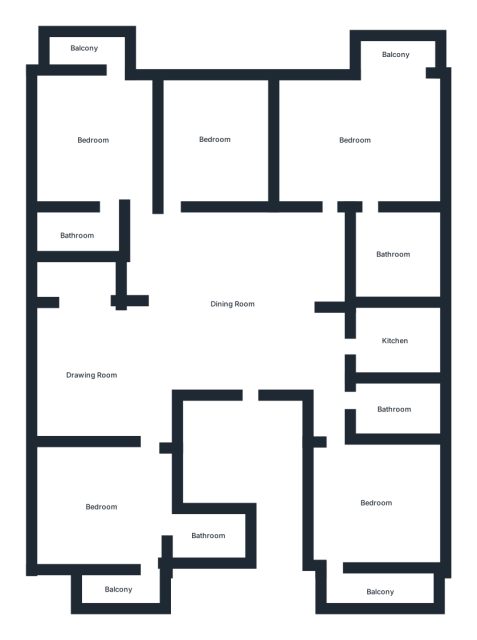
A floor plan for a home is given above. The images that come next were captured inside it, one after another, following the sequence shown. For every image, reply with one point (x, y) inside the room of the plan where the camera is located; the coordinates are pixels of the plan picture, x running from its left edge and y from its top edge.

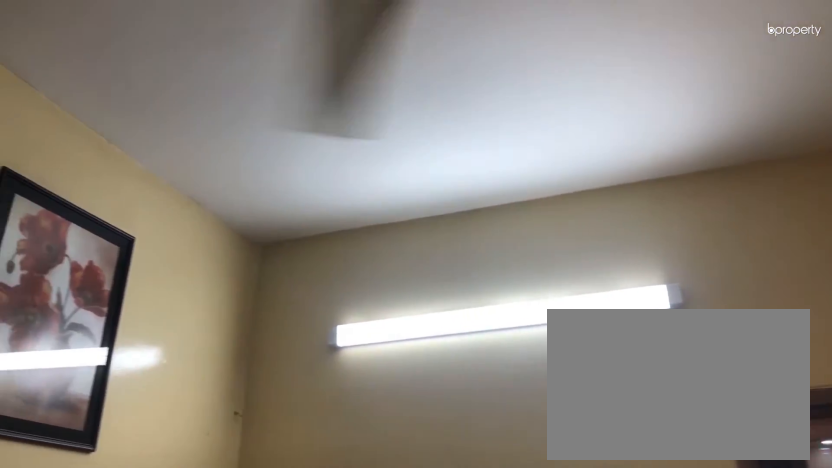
(213, 137)
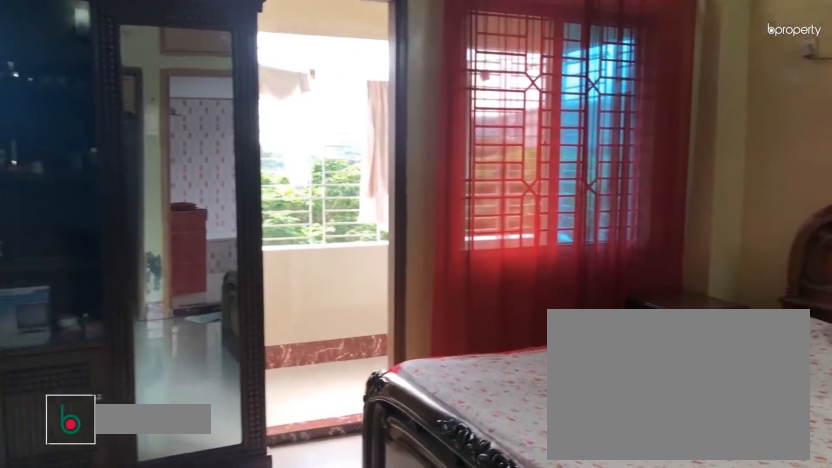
(356, 153)
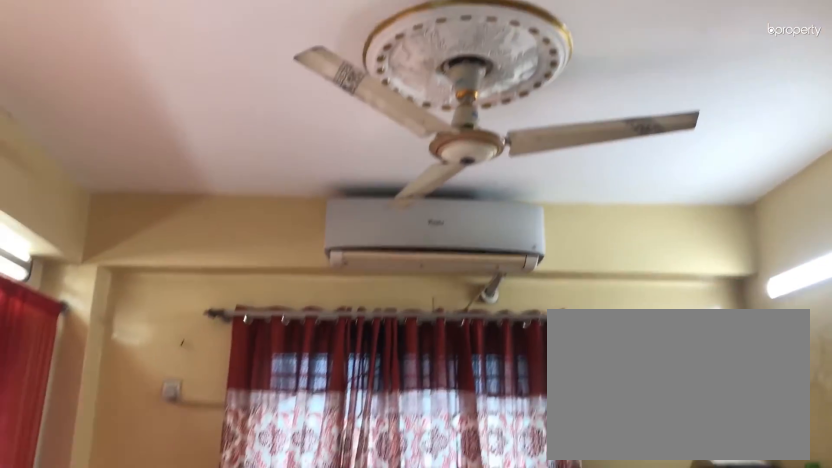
(356, 142)
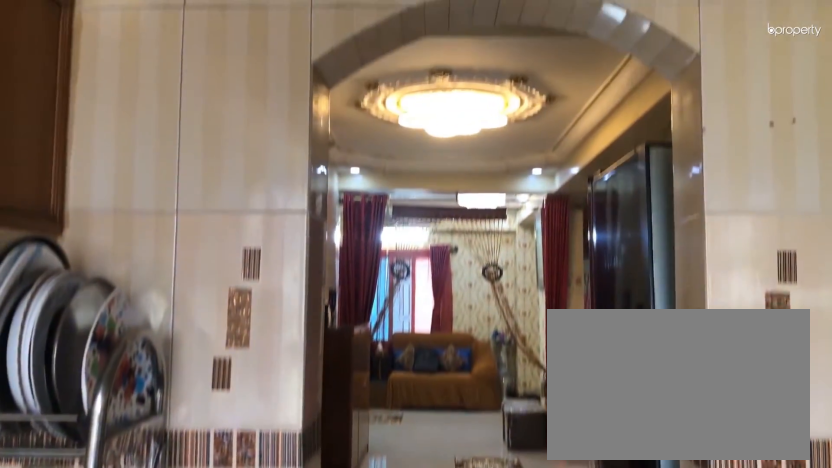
(397, 343)
